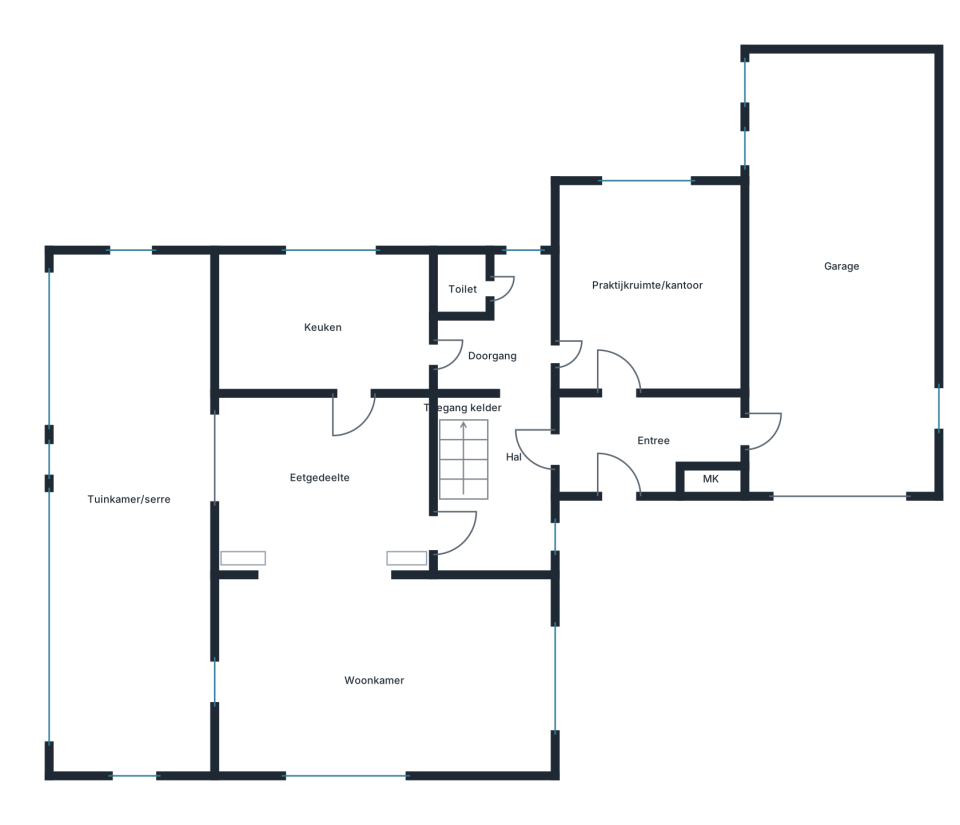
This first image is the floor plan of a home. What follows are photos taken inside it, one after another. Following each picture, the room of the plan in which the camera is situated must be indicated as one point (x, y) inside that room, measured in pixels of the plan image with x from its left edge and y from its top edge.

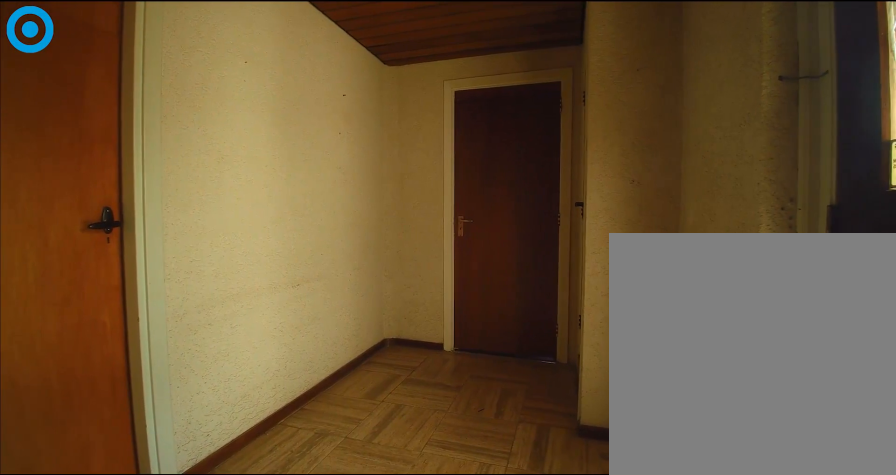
(651, 445)
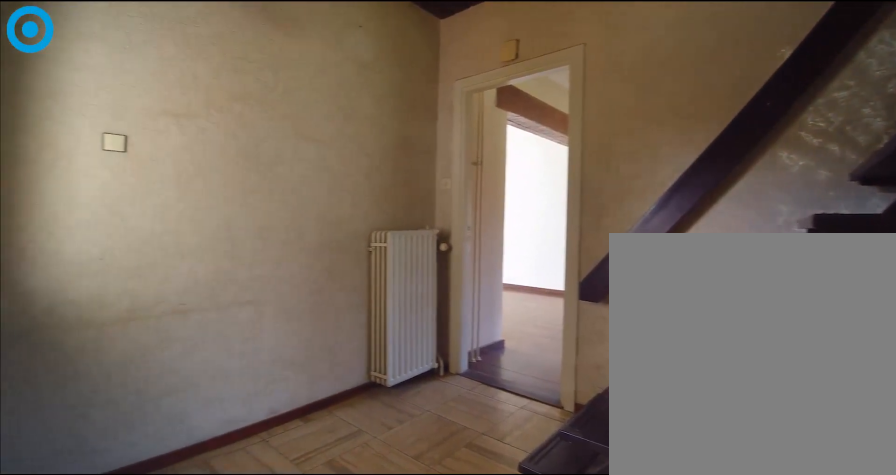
(495, 449)
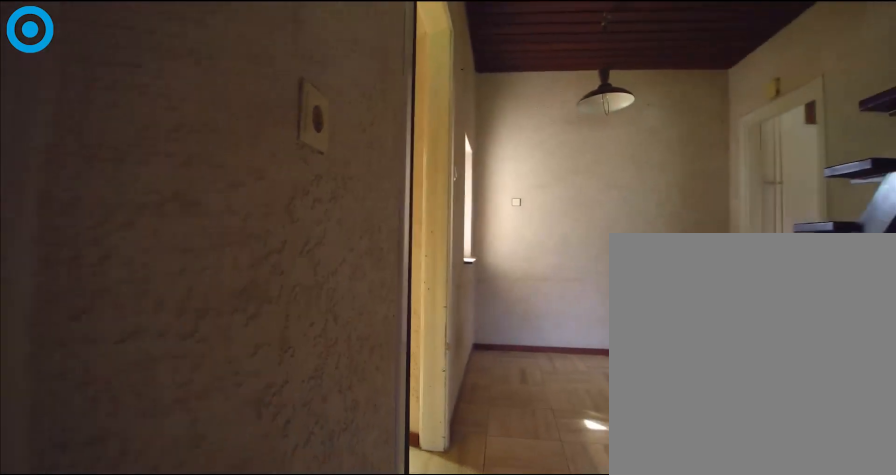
(495, 449)
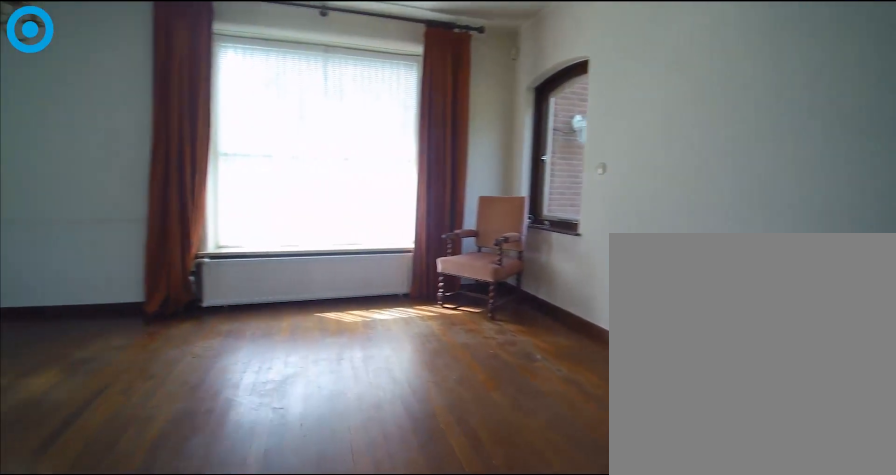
(377, 600)
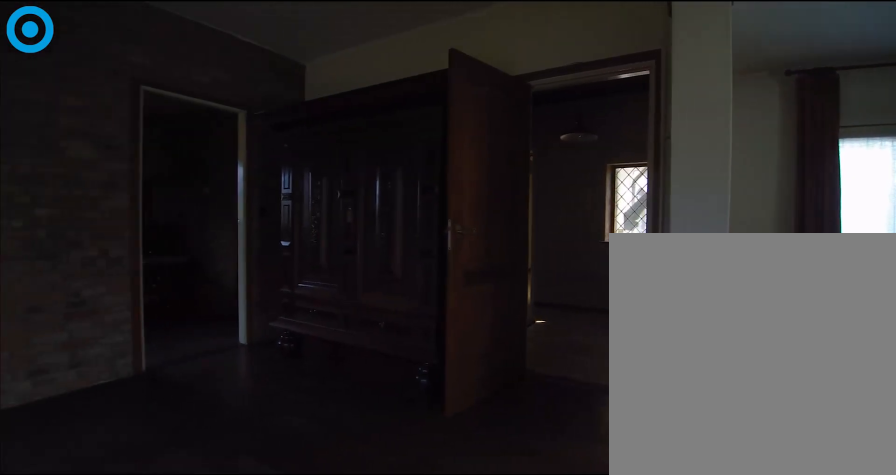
(377, 600)
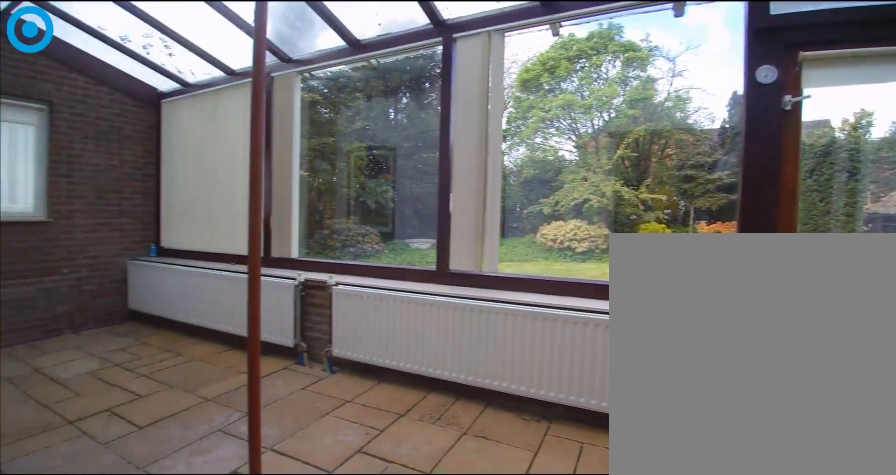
(130, 514)
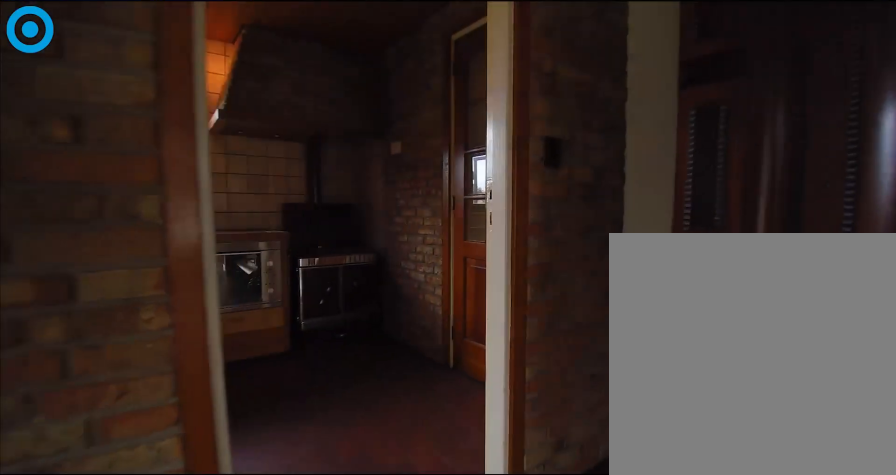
(377, 600)
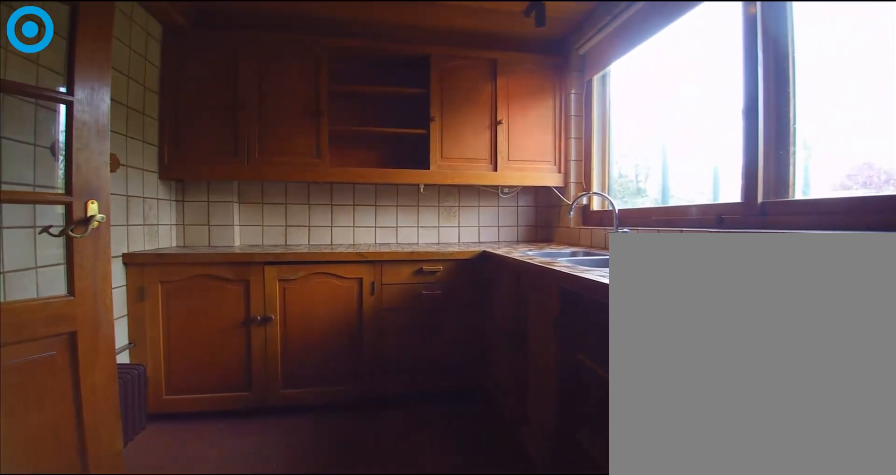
(326, 325)
